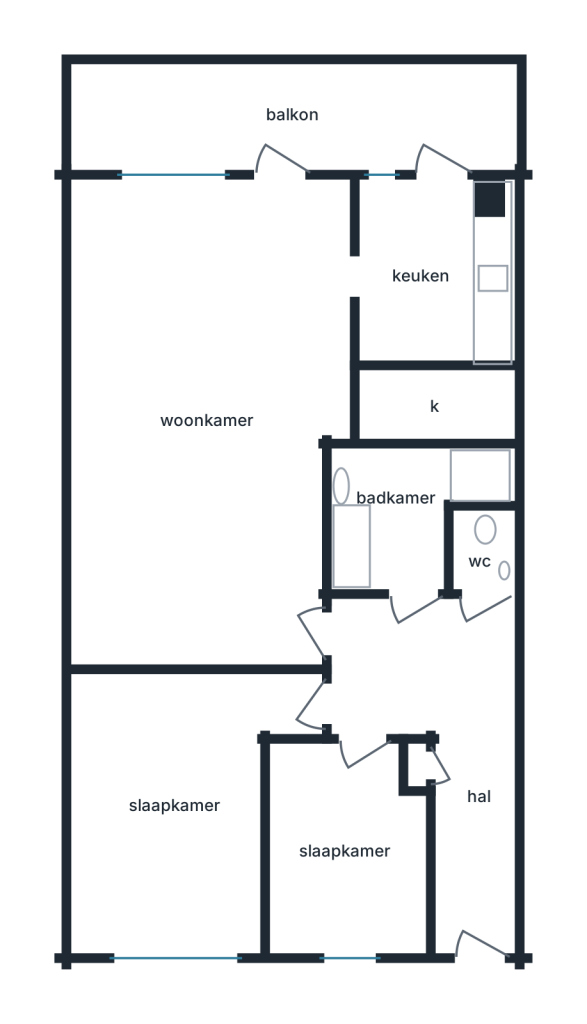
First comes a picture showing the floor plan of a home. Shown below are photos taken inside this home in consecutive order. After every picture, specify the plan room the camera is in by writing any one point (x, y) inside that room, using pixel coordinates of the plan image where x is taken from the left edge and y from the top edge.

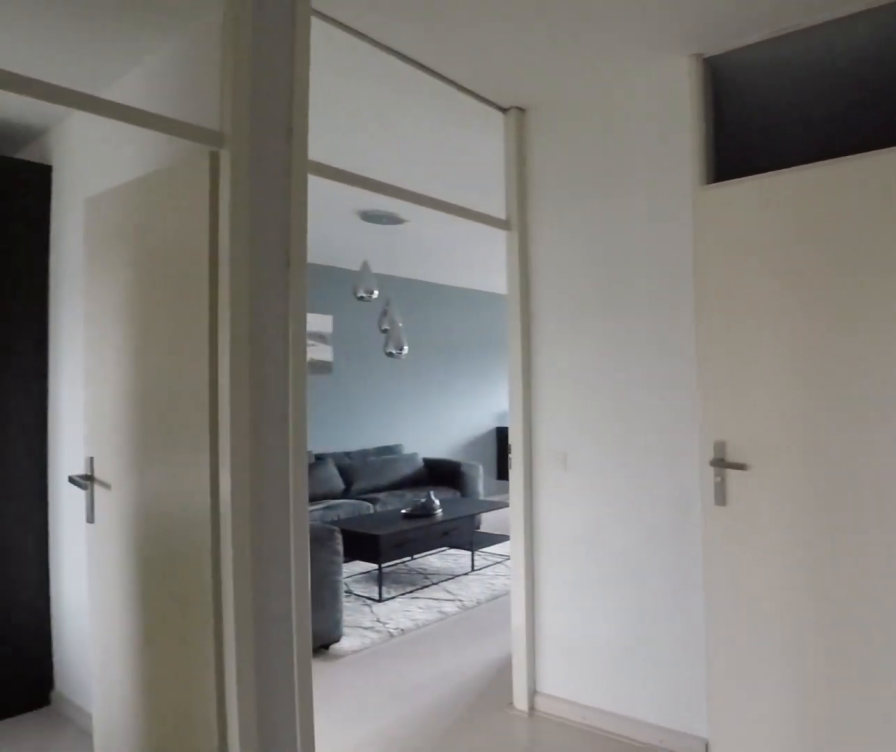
(440, 735)
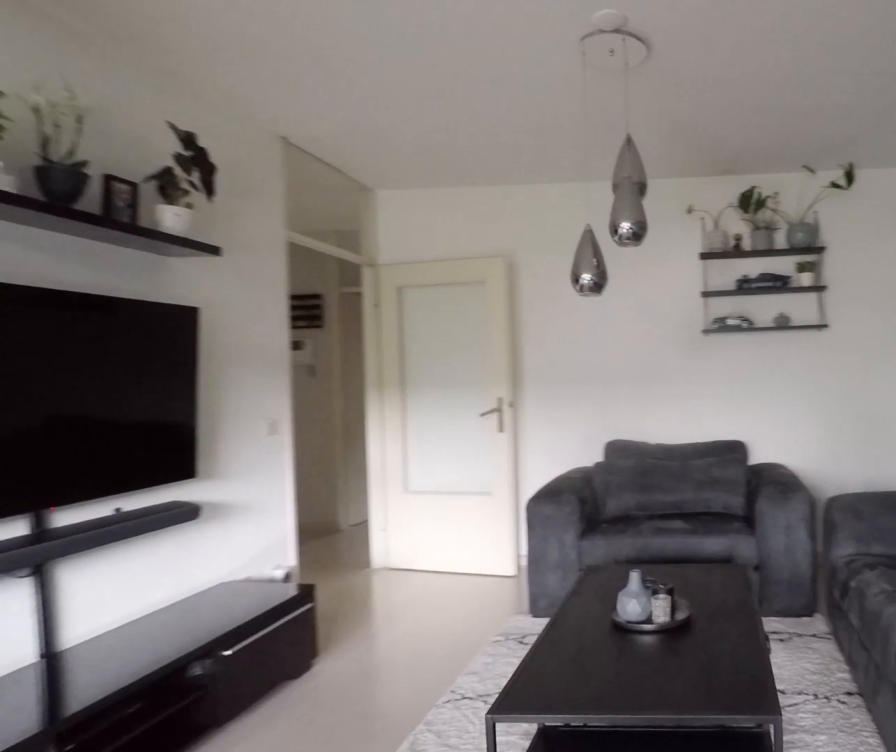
(208, 415)
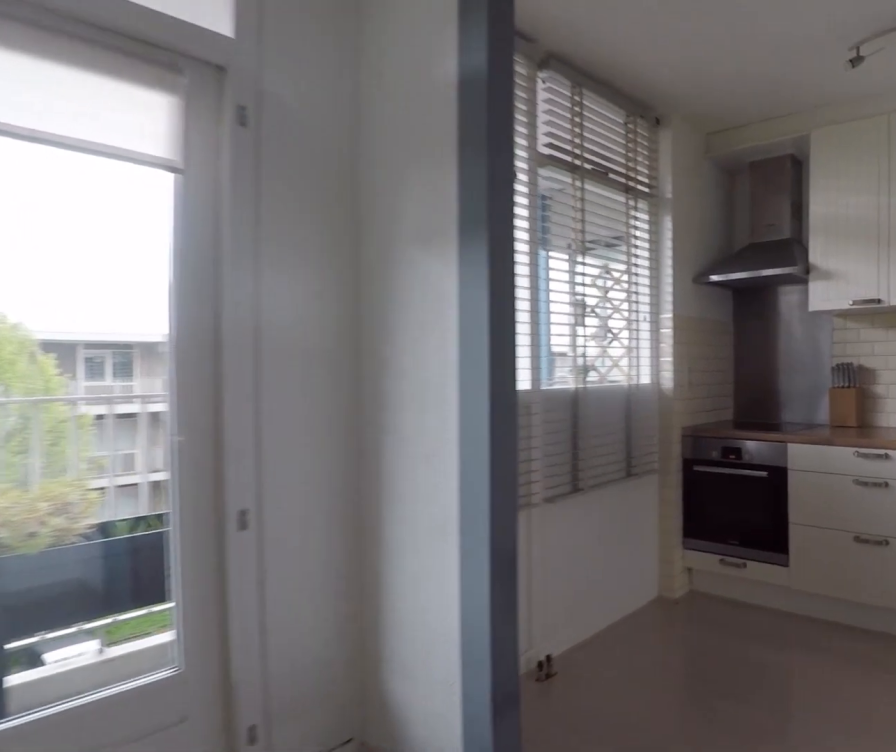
(208, 415)
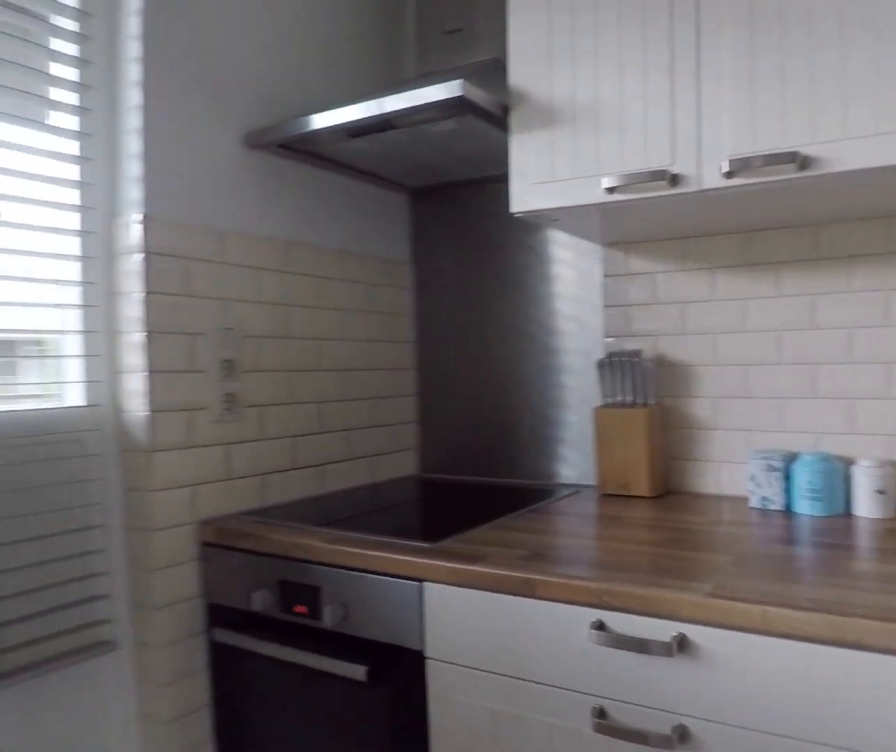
(431, 273)
